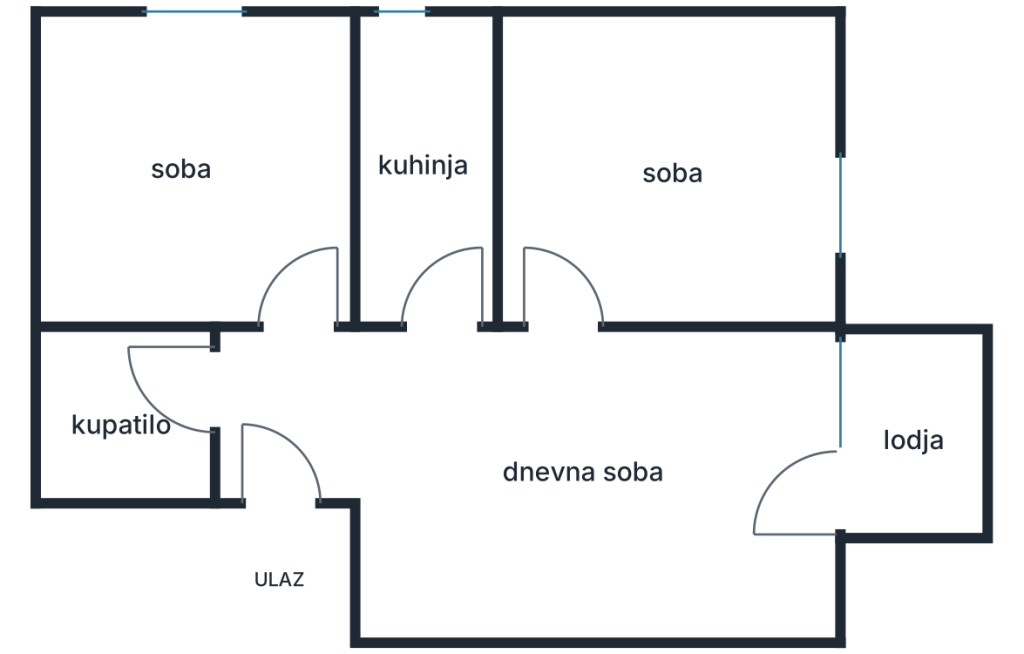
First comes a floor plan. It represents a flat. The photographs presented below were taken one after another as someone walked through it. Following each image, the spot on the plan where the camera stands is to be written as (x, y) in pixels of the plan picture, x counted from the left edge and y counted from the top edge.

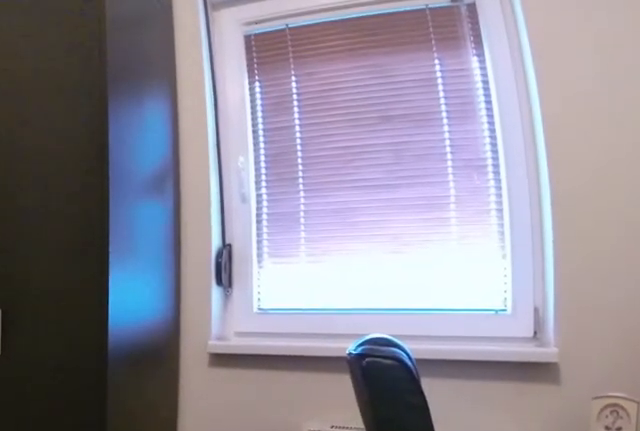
(605, 227)
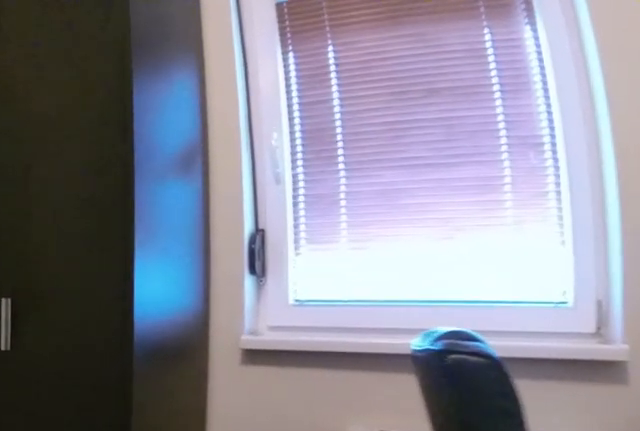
(618, 213)
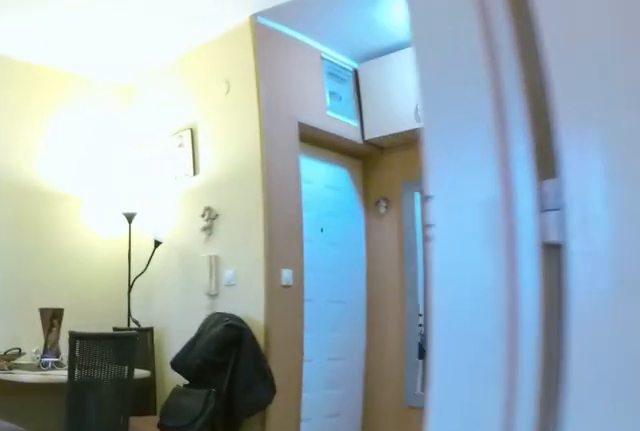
(569, 259)
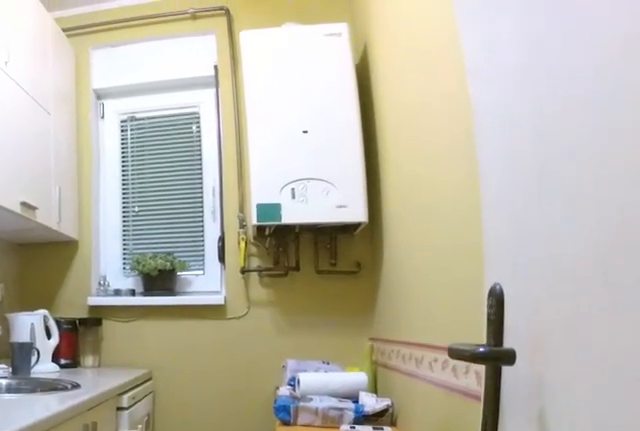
(455, 364)
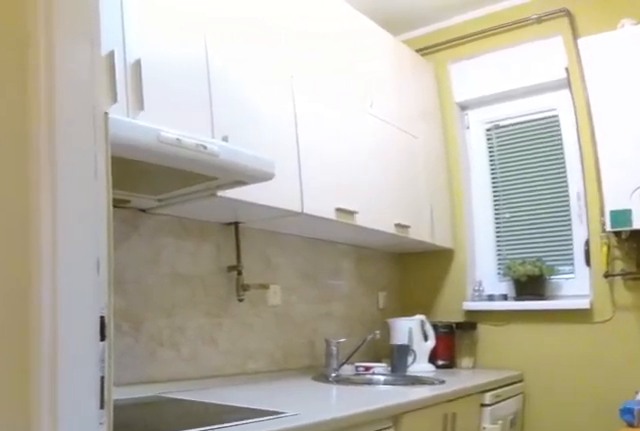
(472, 378)
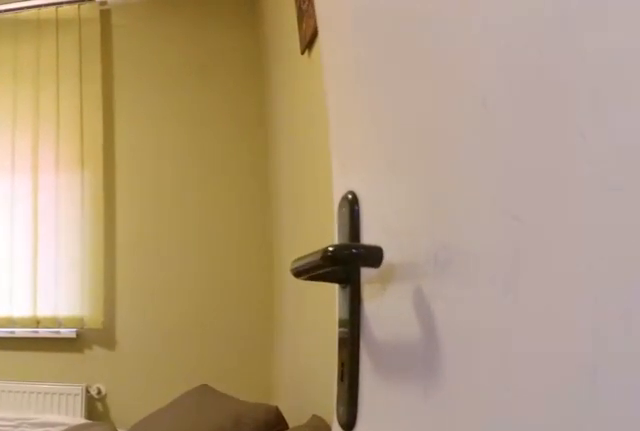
(295, 338)
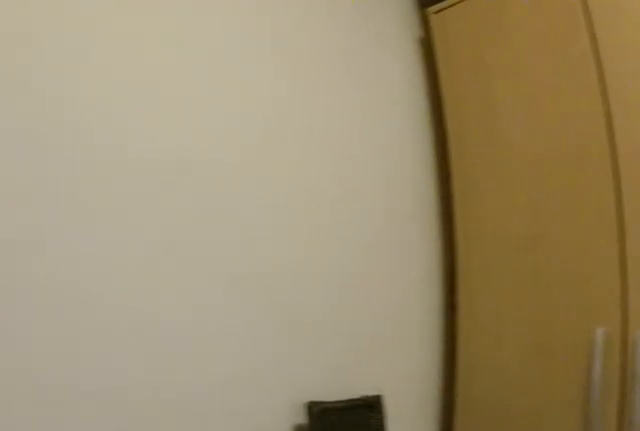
(304, 185)
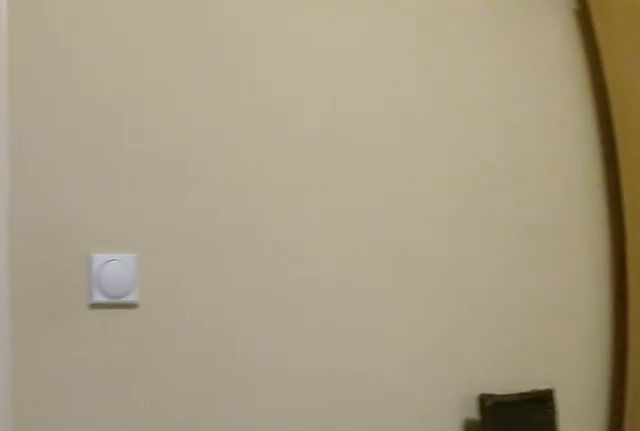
(299, 183)
